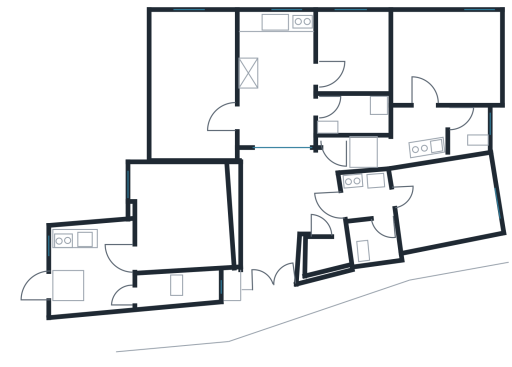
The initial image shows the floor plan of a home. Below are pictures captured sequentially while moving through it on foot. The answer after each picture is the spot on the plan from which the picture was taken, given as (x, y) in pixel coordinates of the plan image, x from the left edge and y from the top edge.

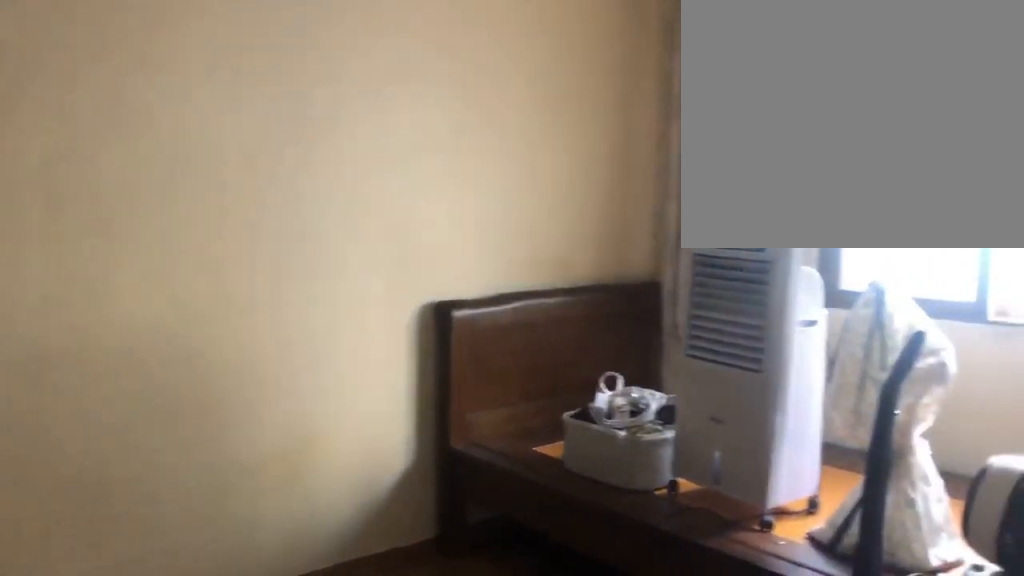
(223, 119)
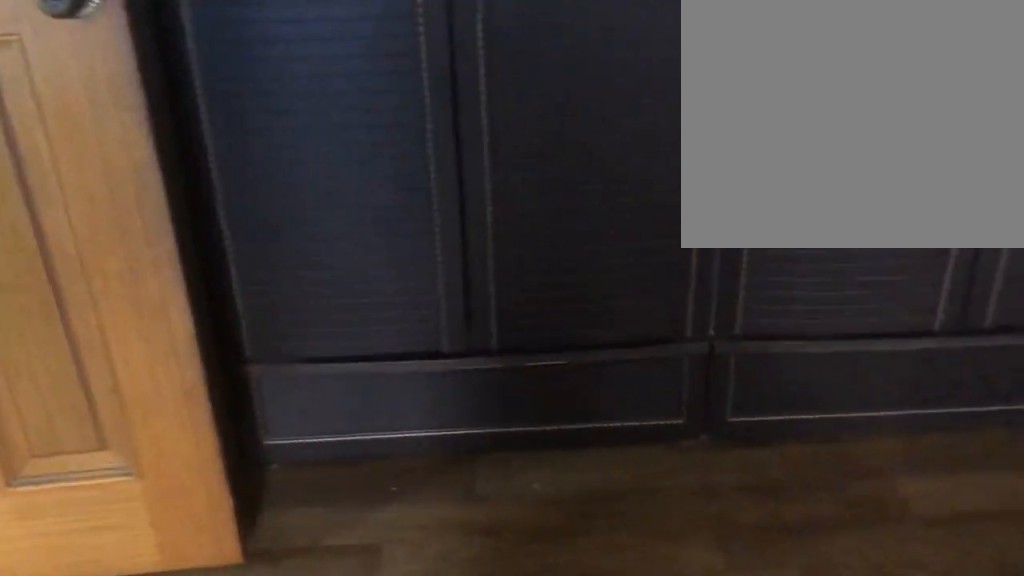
(190, 109)
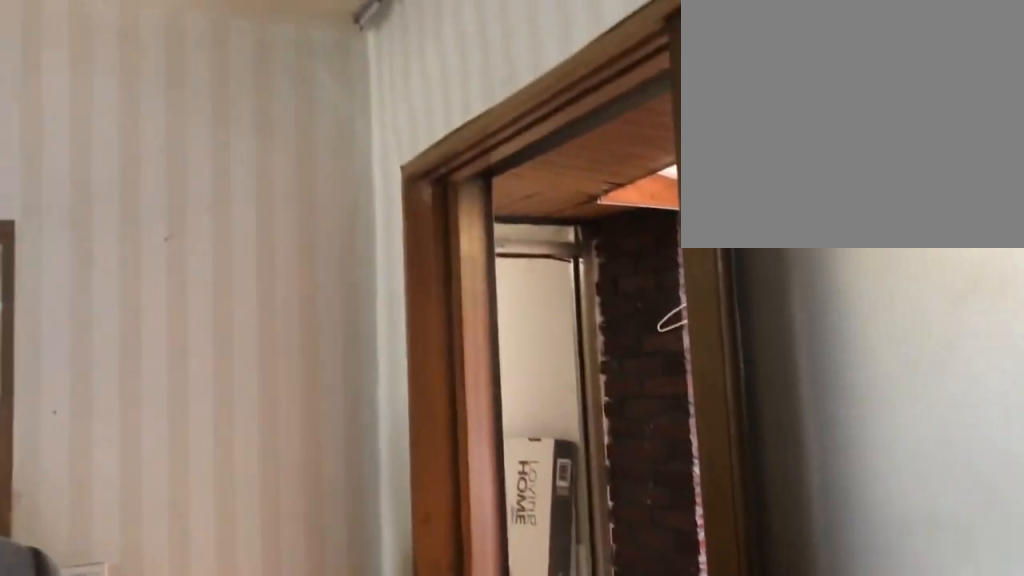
(280, 108)
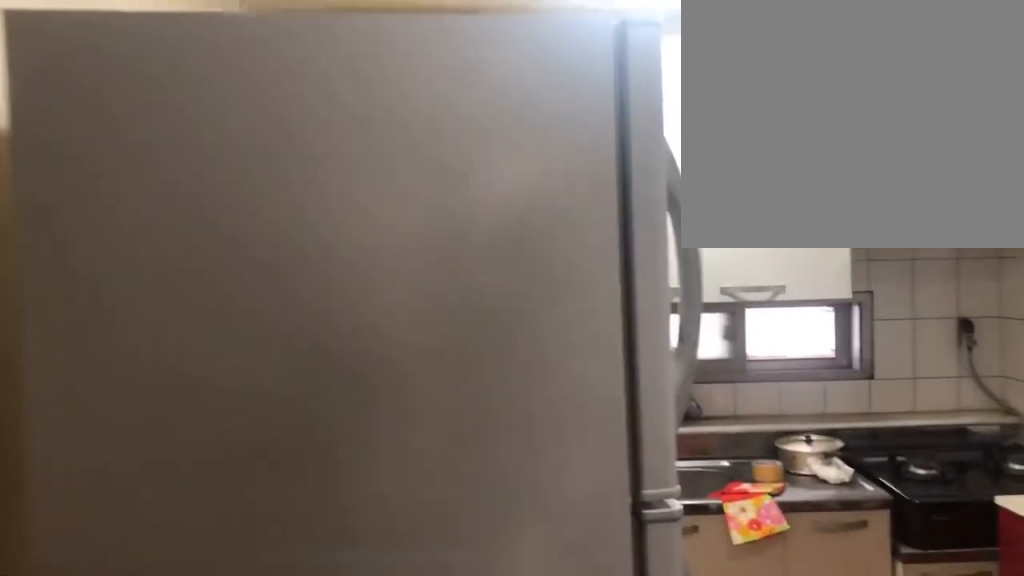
(279, 105)
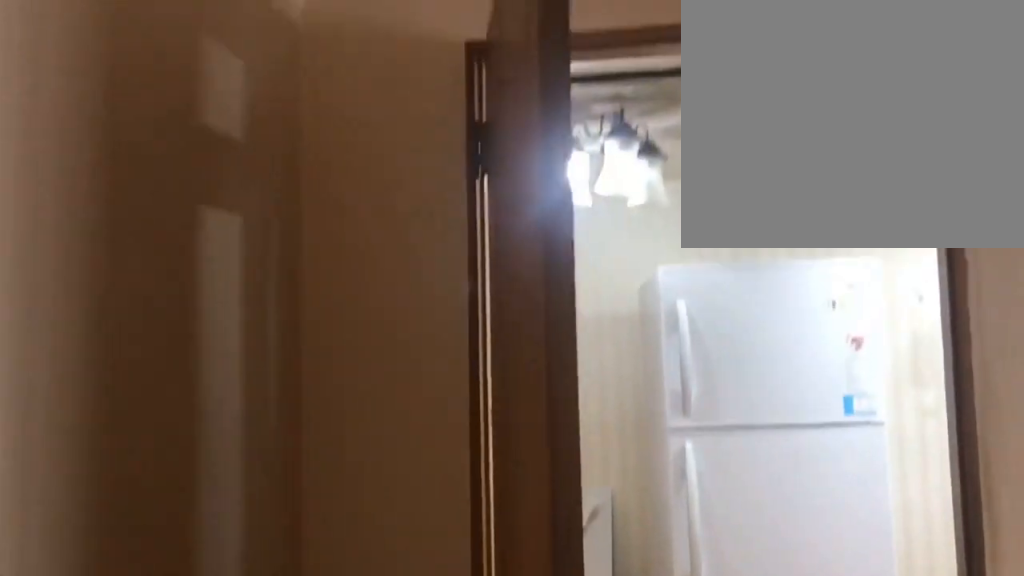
(348, 58)
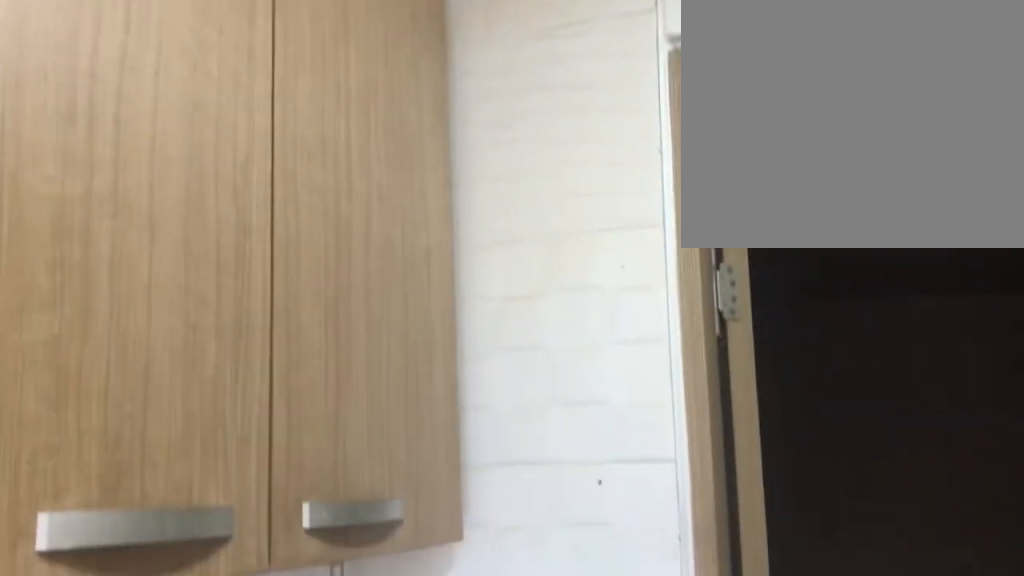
(367, 202)
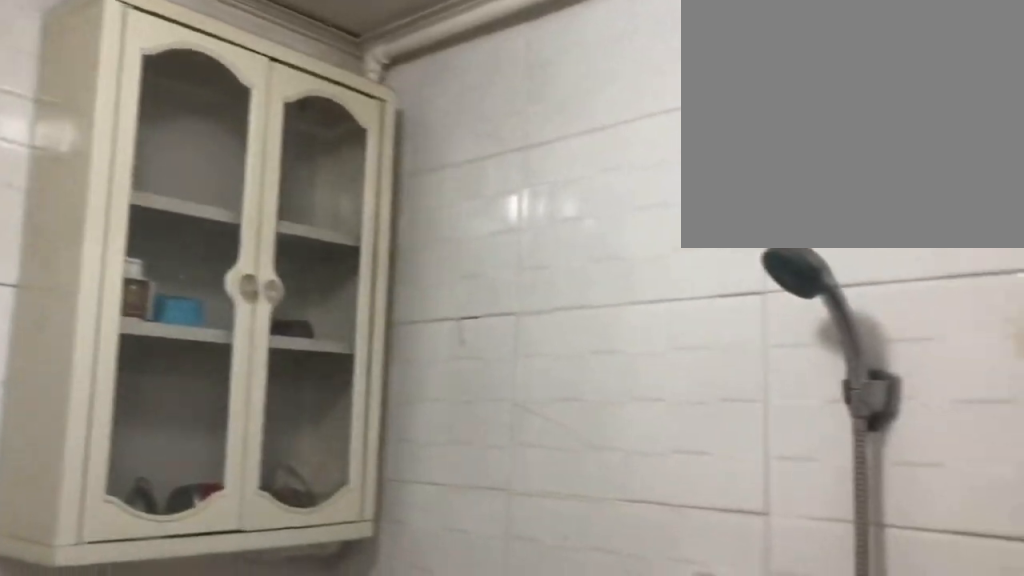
(378, 227)
